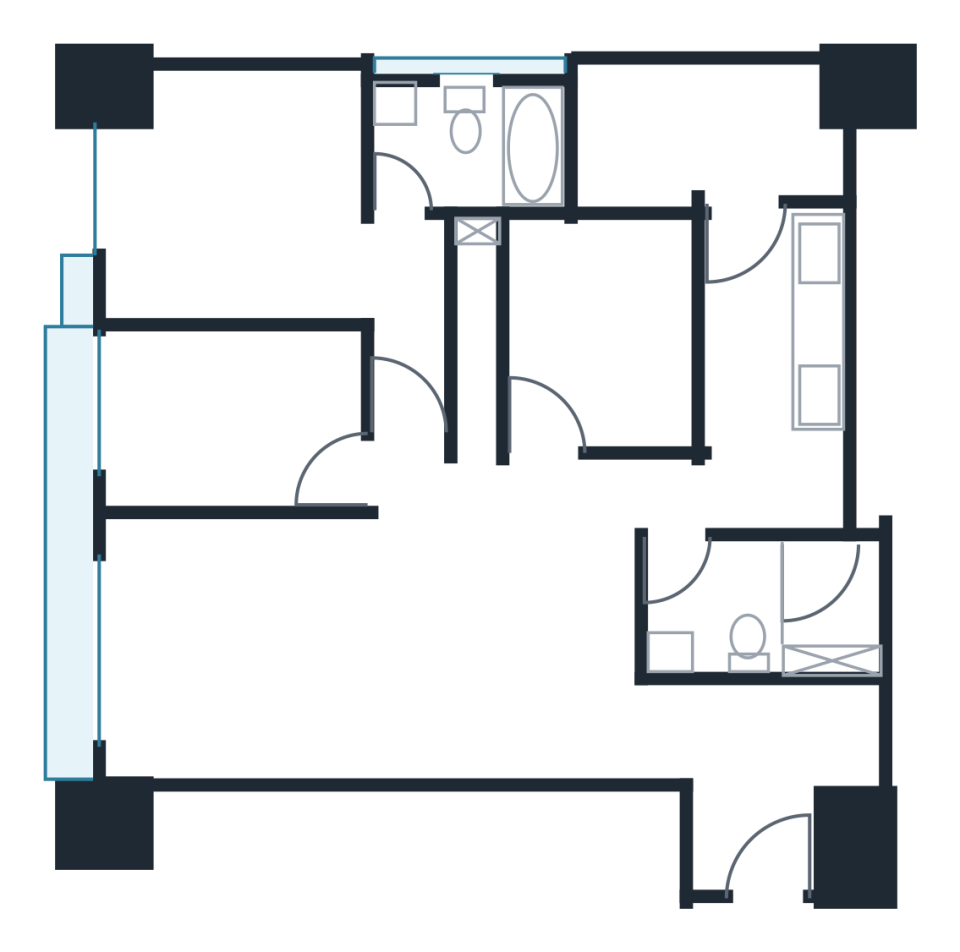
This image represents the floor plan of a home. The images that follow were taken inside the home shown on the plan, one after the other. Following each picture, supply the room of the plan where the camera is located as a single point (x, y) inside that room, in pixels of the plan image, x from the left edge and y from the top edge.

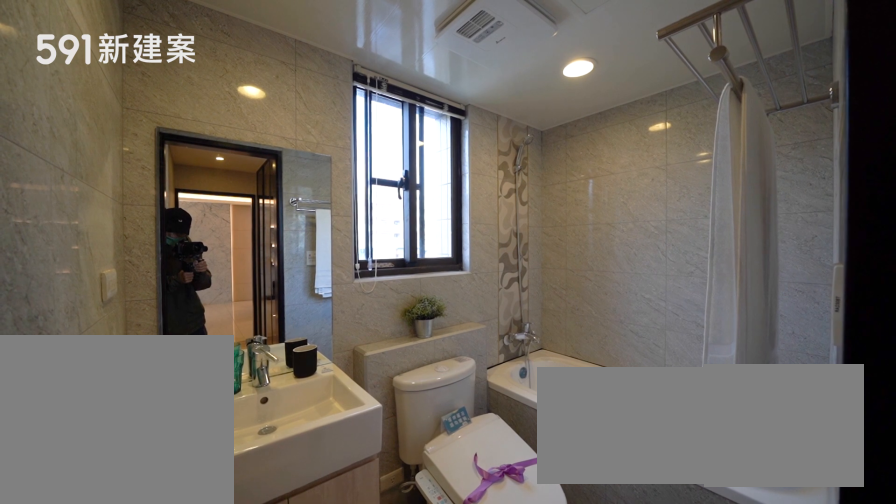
(479, 137)
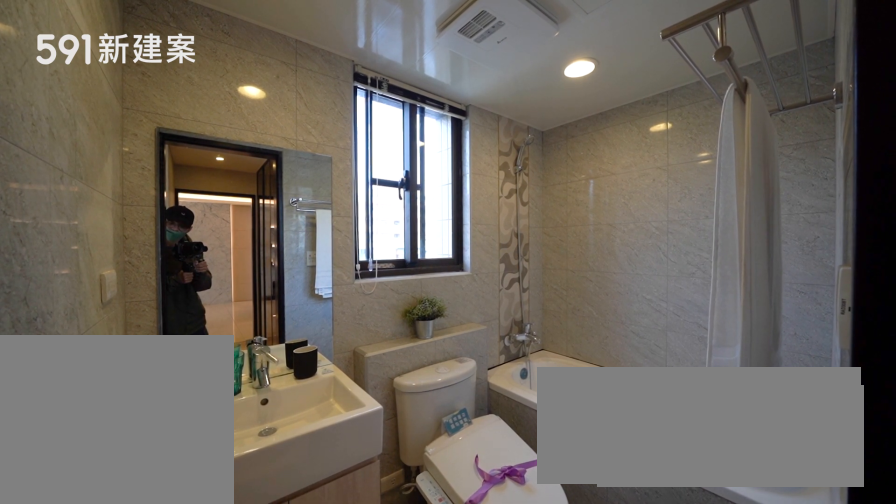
(479, 137)
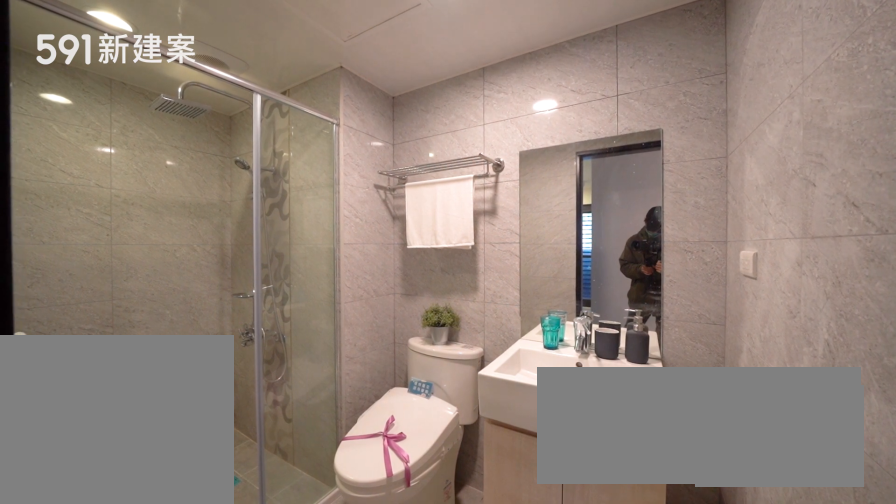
(768, 604)
